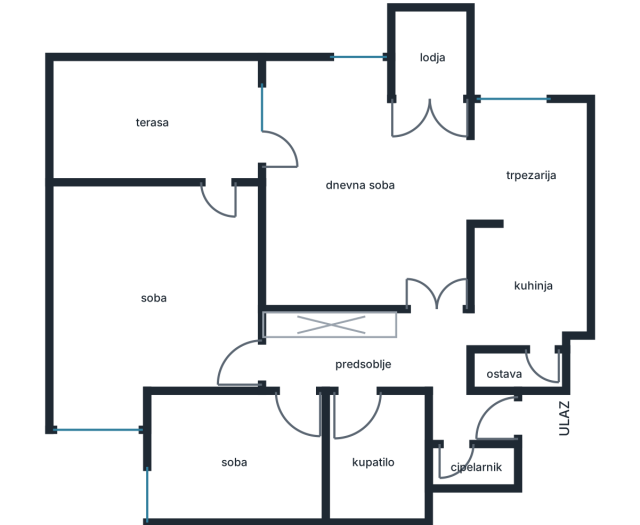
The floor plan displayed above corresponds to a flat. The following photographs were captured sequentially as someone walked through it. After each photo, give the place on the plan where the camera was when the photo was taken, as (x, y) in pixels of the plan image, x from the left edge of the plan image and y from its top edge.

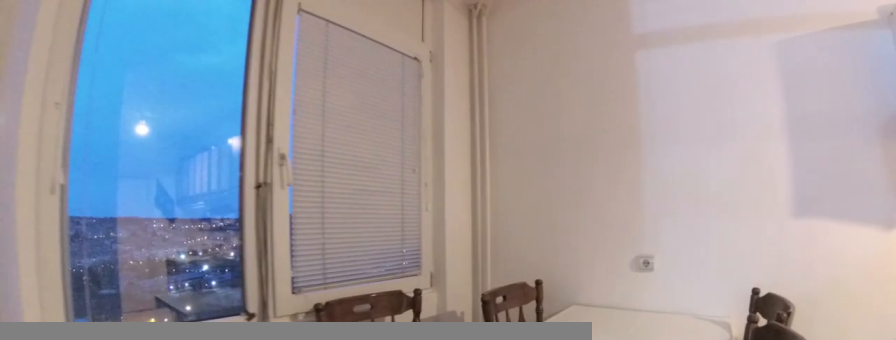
(459, 186)
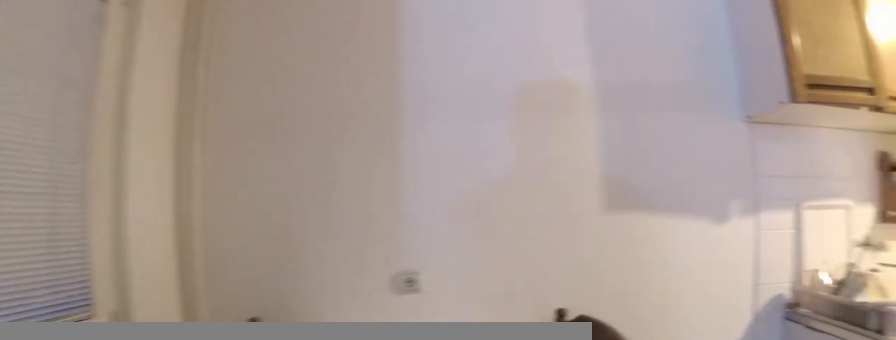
(496, 150)
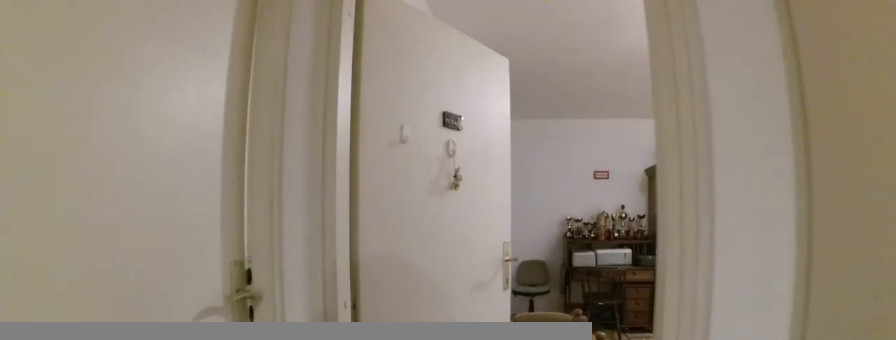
(354, 357)
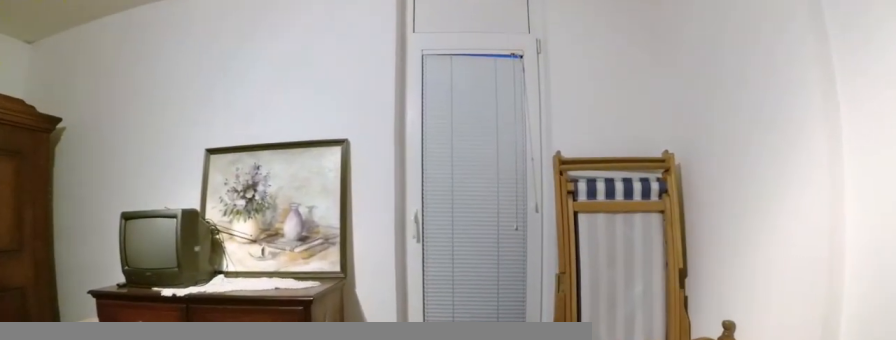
(233, 285)
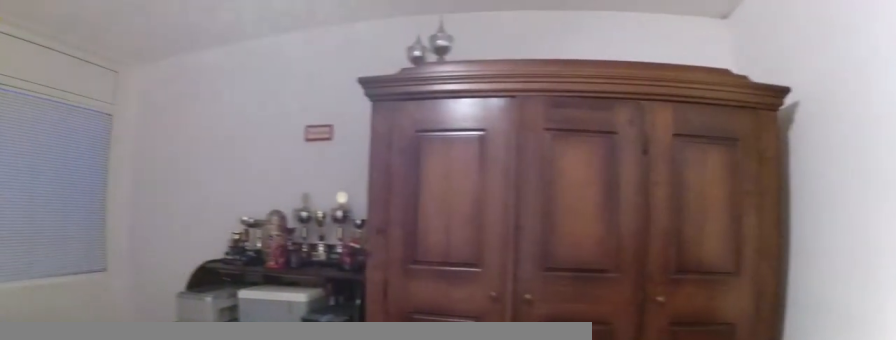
(244, 235)
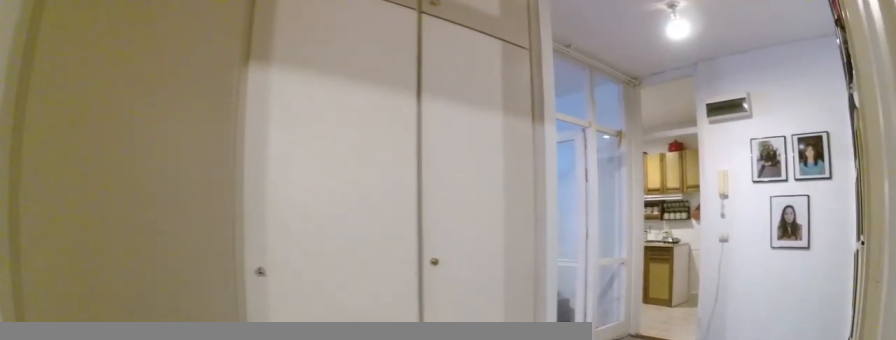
(261, 392)
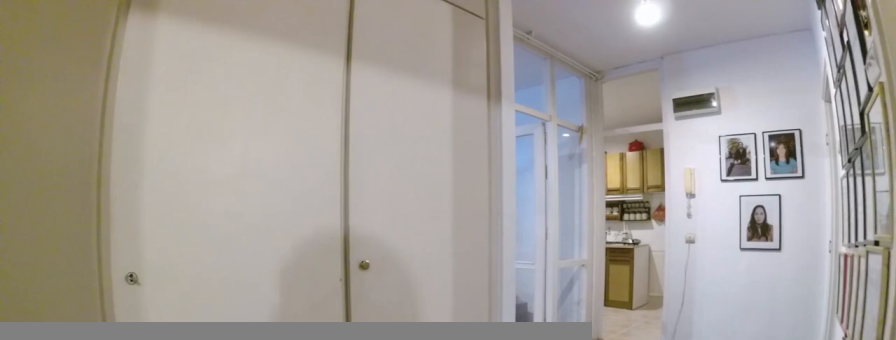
(277, 377)
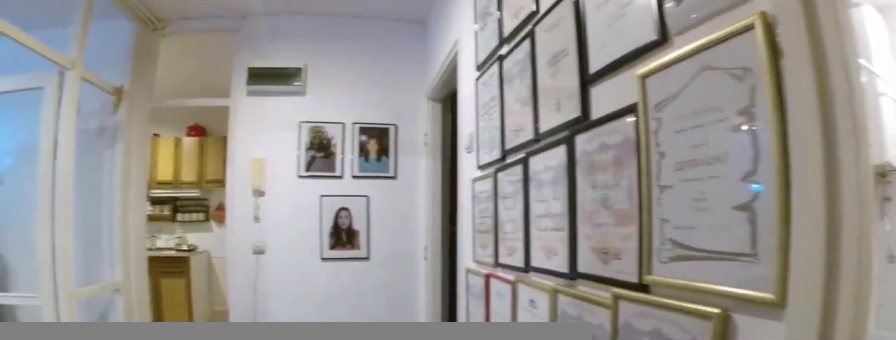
(299, 368)
